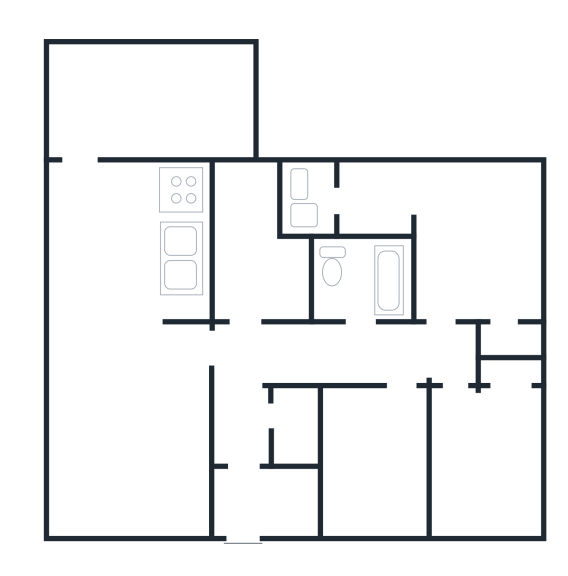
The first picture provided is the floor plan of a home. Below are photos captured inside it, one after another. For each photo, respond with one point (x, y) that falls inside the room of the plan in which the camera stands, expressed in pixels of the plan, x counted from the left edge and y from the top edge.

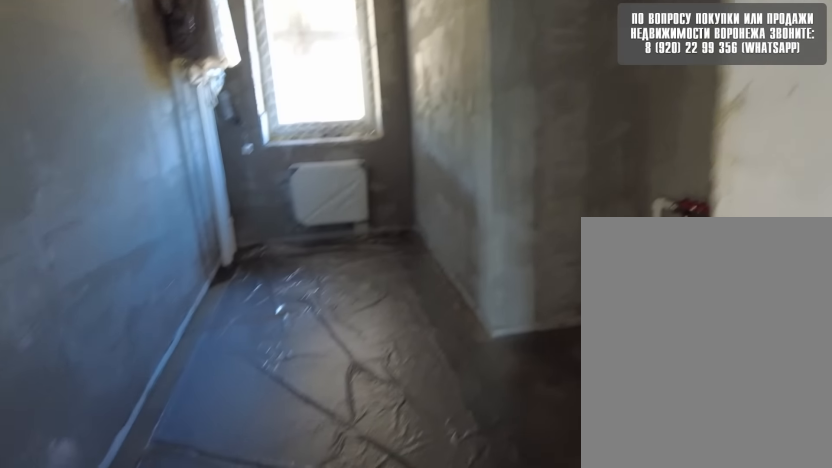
(260, 313)
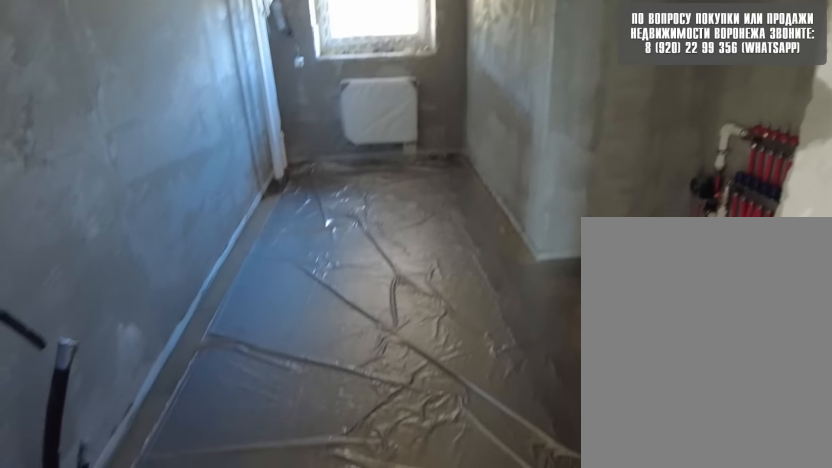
(263, 300)
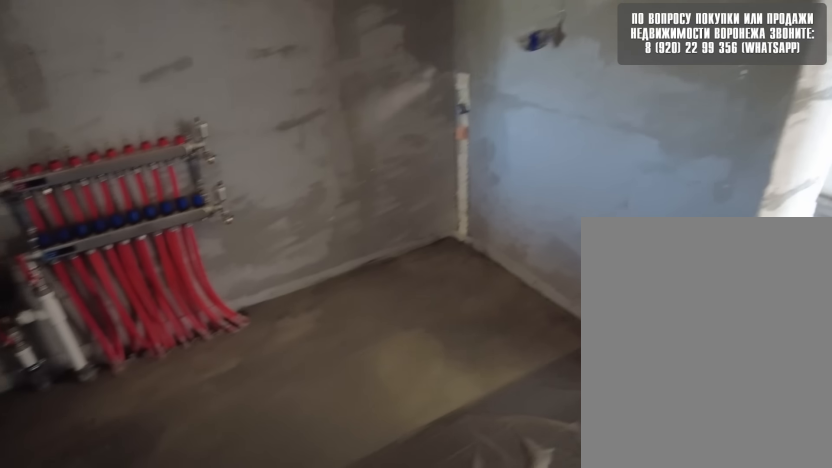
(267, 282)
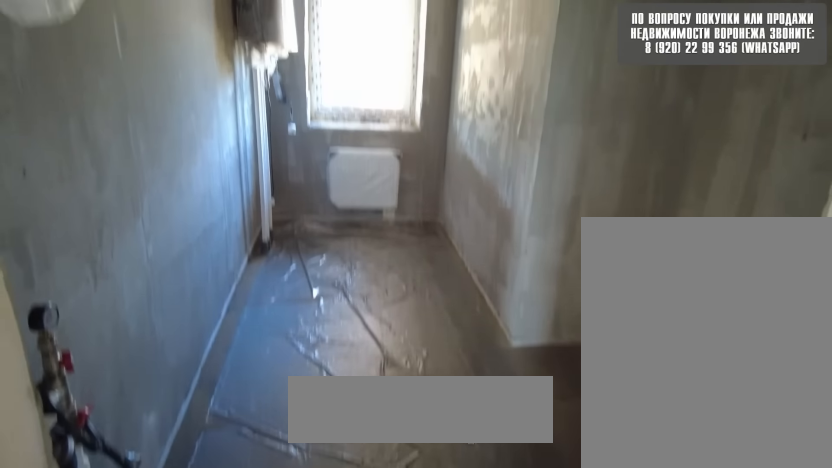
(265, 286)
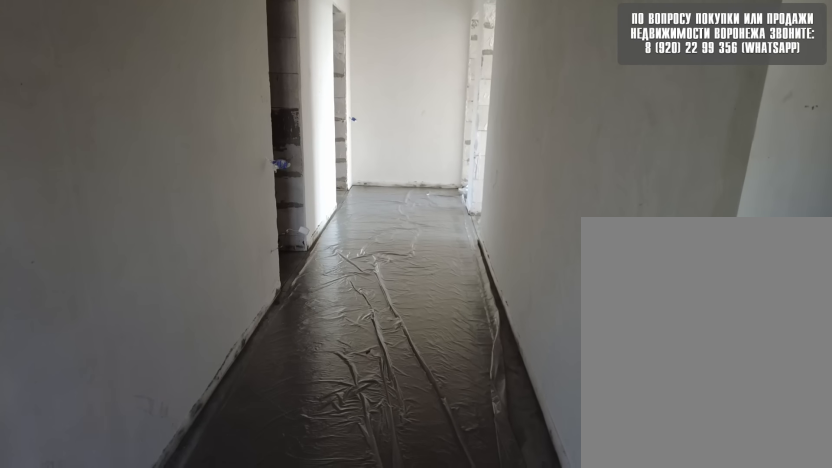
(253, 372)
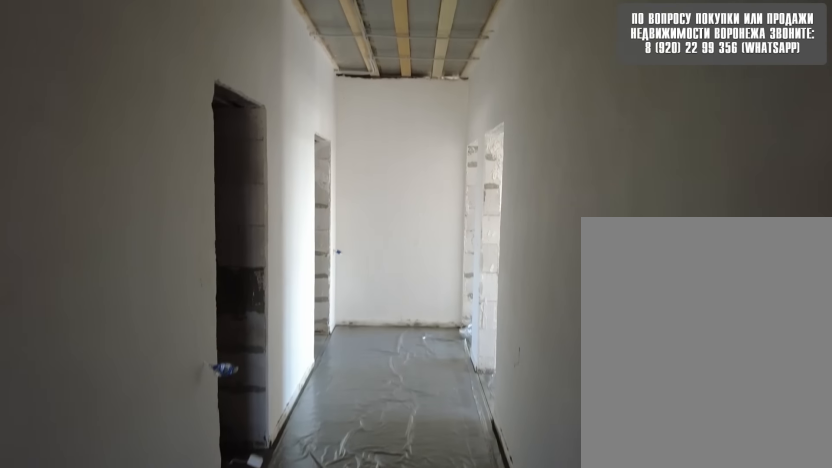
(253, 370)
